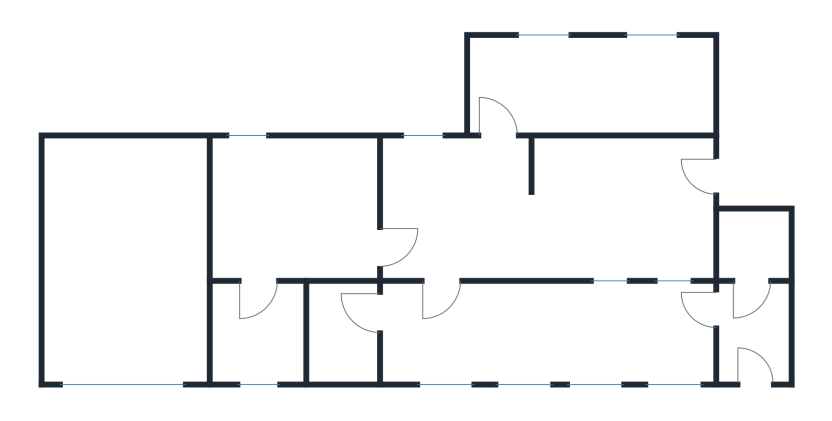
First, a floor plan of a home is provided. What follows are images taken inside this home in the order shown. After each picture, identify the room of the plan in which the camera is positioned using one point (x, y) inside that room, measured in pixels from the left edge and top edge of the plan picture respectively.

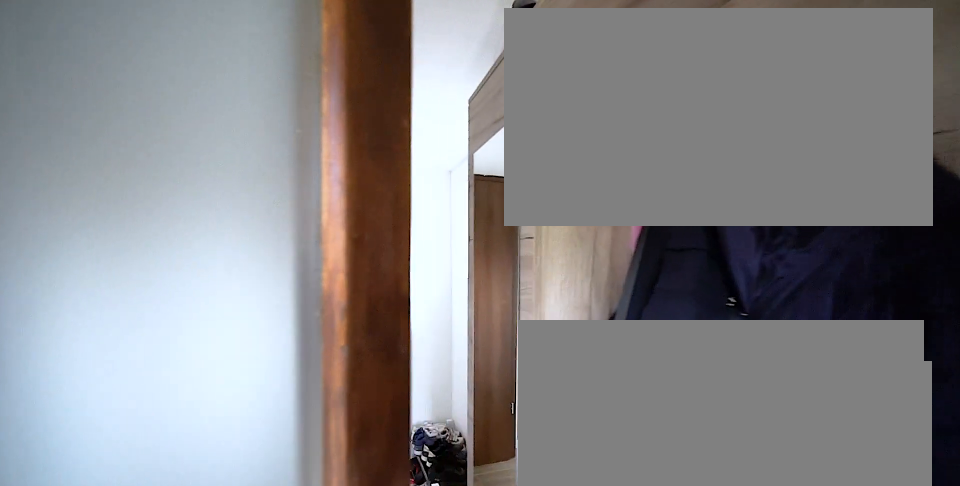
(754, 337)
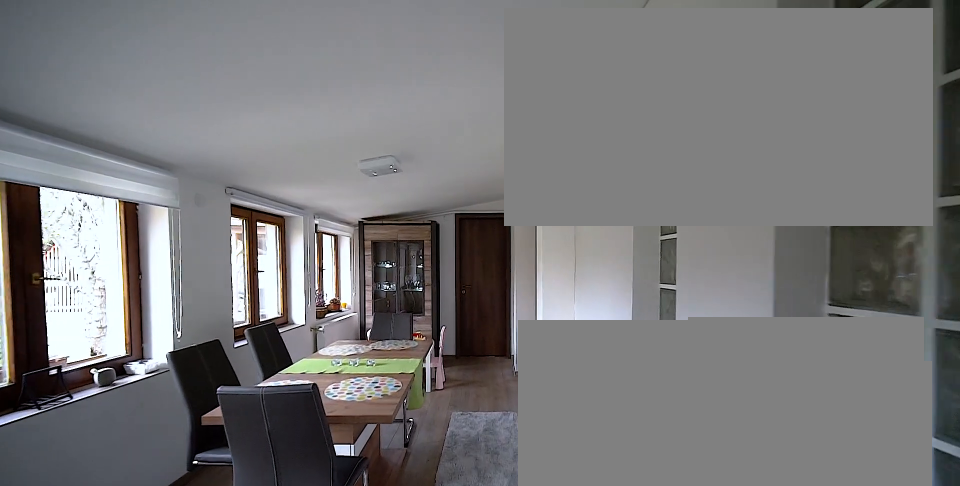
(541, 337)
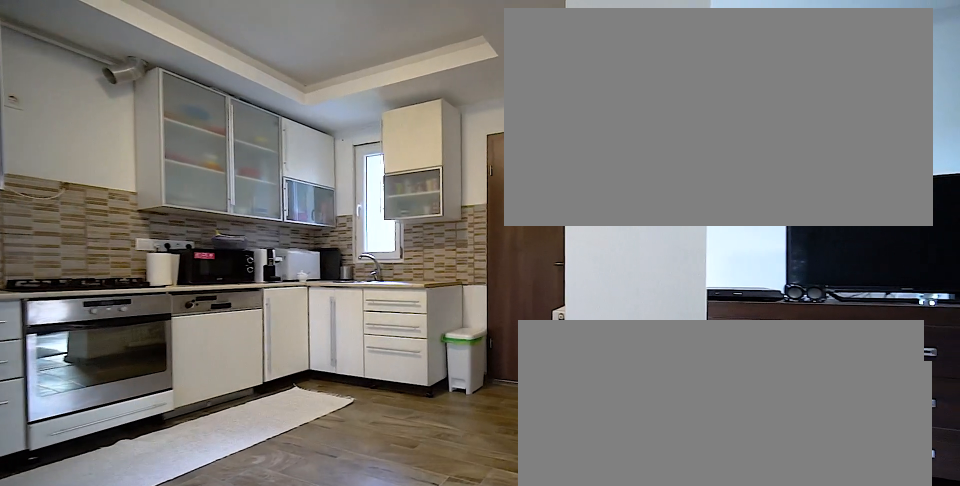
(541, 230)
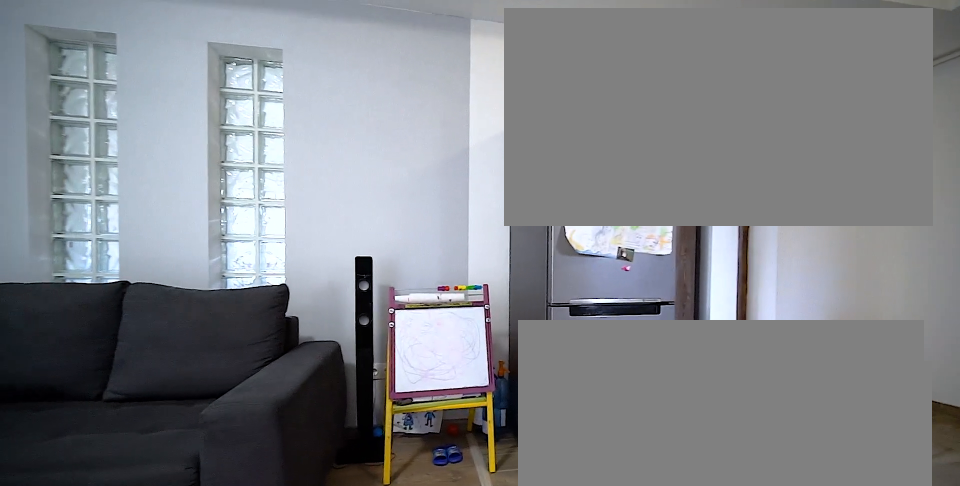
(541, 230)
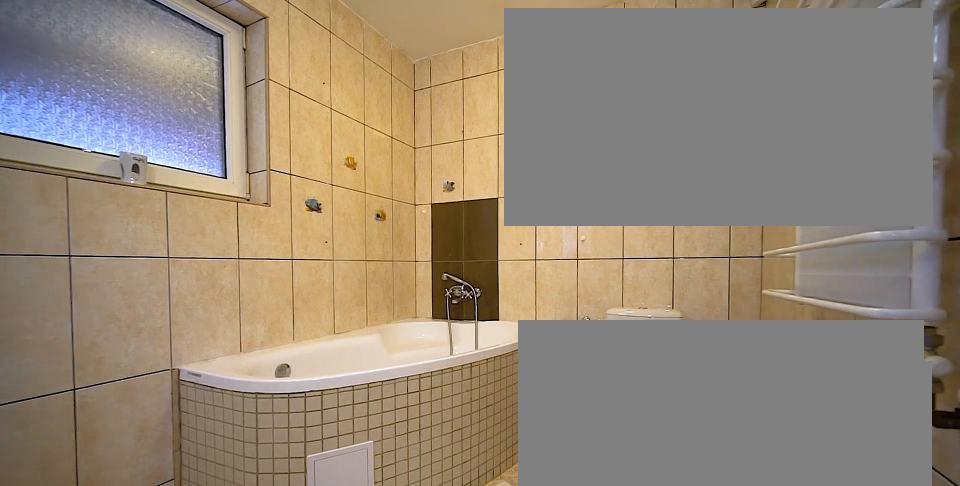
(593, 86)
